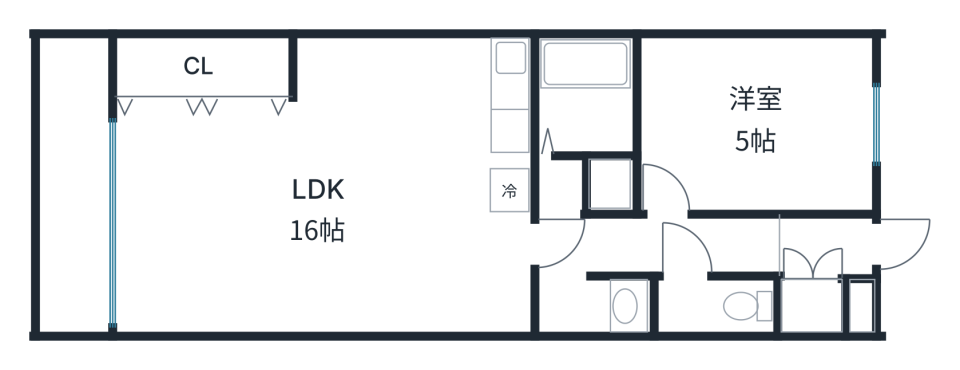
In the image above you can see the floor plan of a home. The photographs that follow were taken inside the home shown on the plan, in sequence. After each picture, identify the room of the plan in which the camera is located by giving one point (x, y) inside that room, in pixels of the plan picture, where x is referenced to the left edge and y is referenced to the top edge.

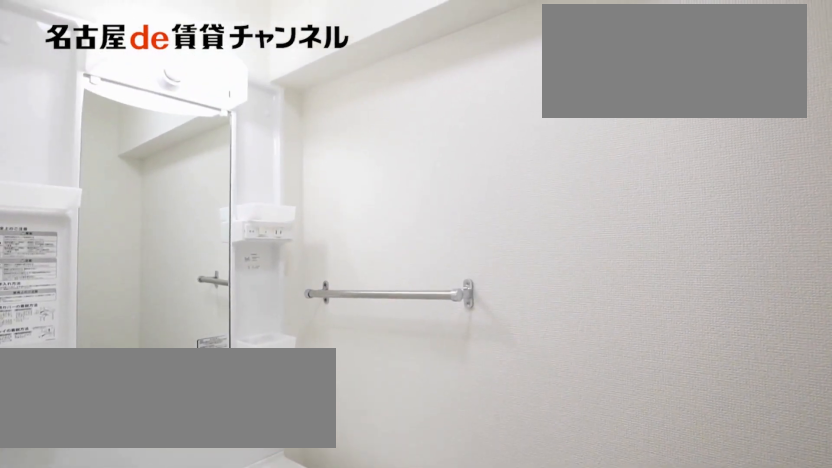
(595, 304)
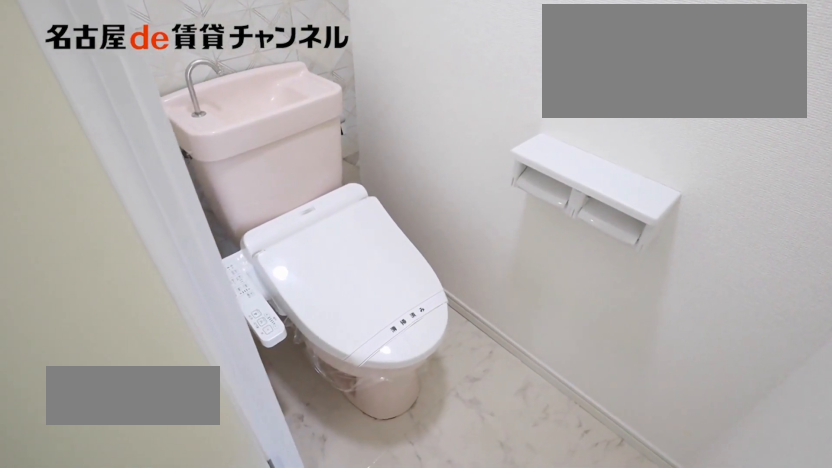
(716, 303)
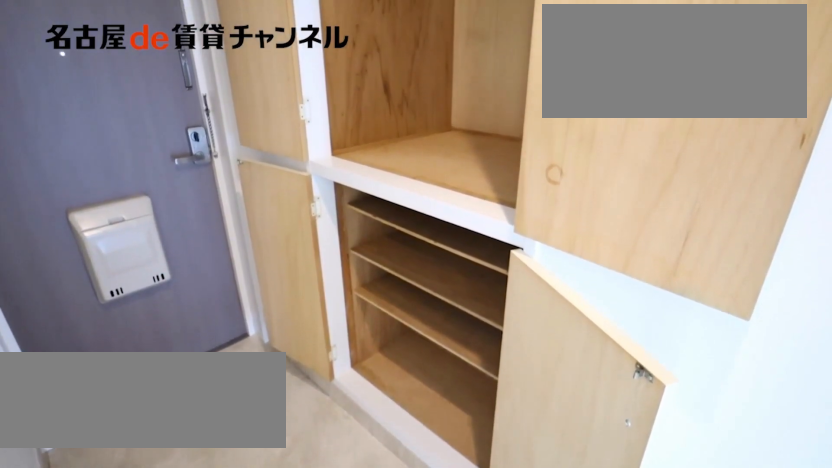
(828, 276)
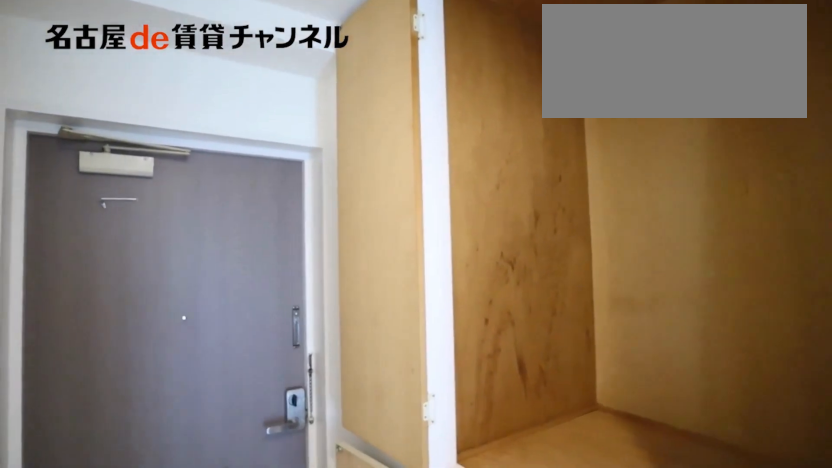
(828, 276)
